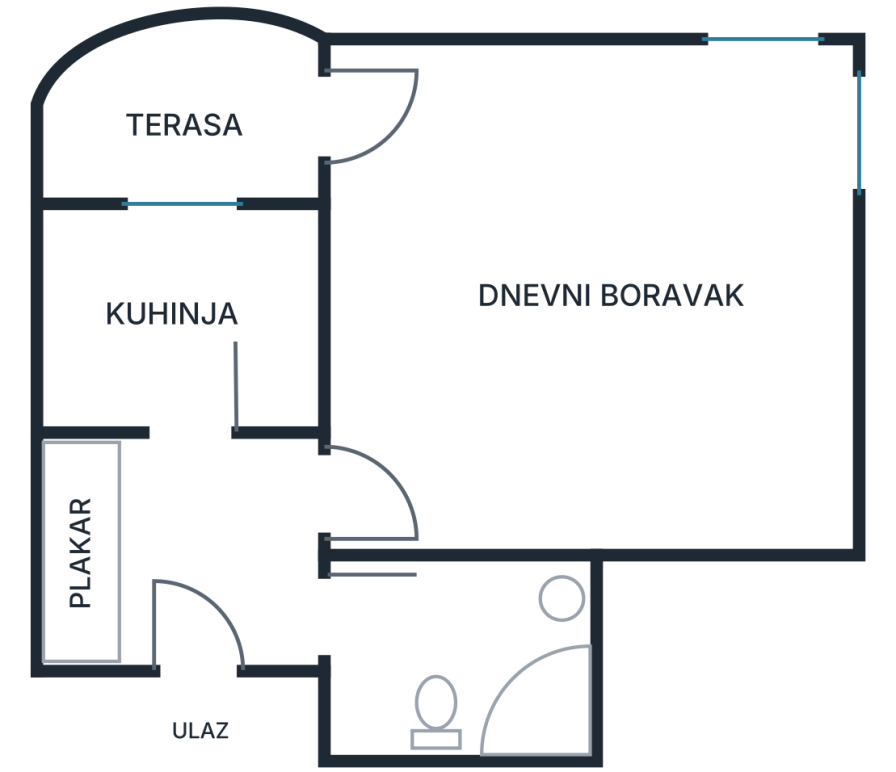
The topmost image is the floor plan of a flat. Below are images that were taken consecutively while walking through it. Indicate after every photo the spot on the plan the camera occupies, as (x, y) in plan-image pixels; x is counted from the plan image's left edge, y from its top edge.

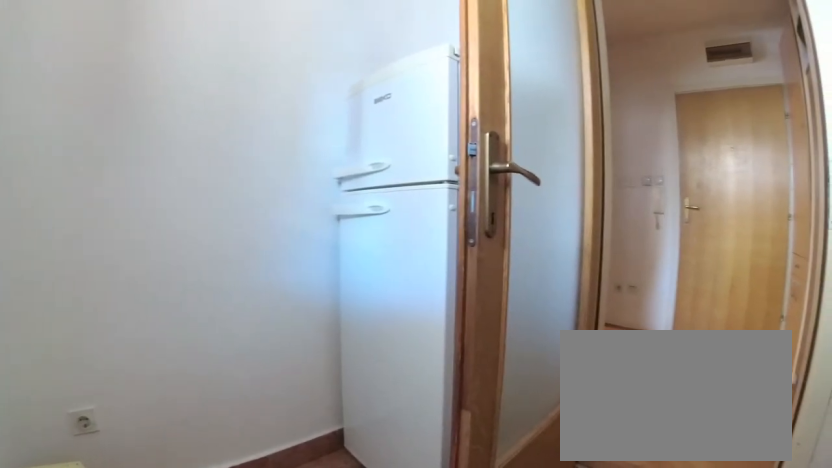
(183, 261)
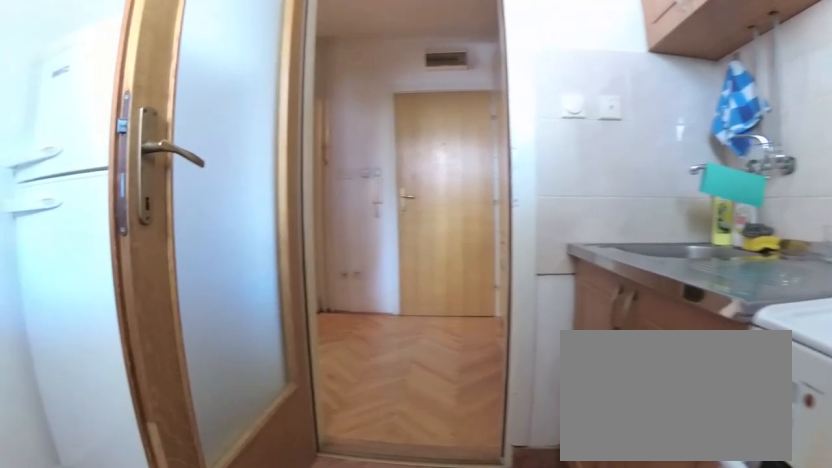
(202, 268)
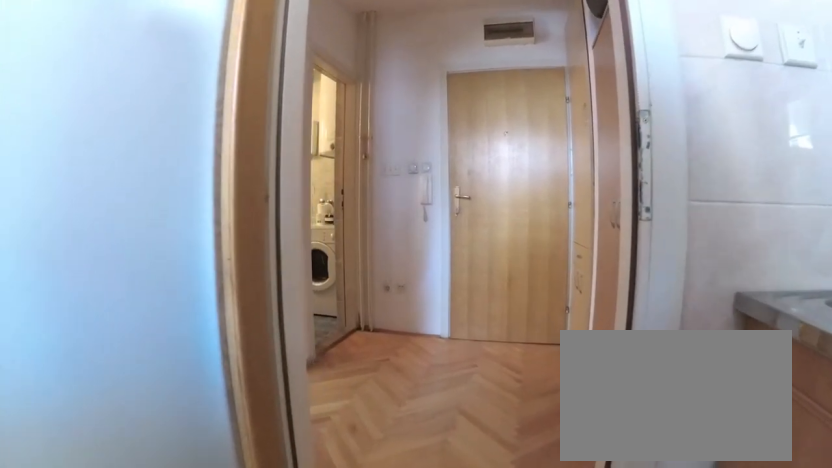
(200, 326)
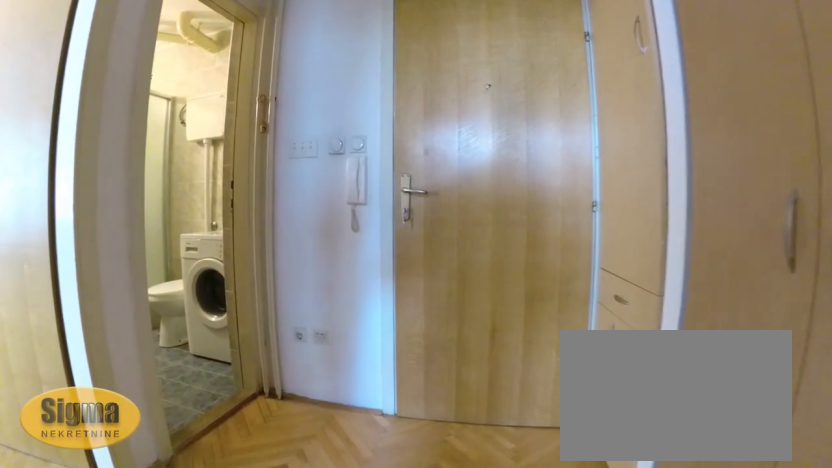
(201, 449)
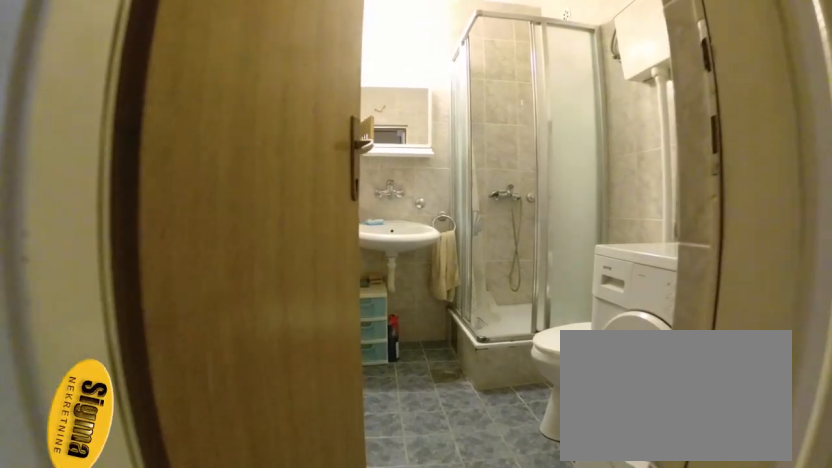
(249, 607)
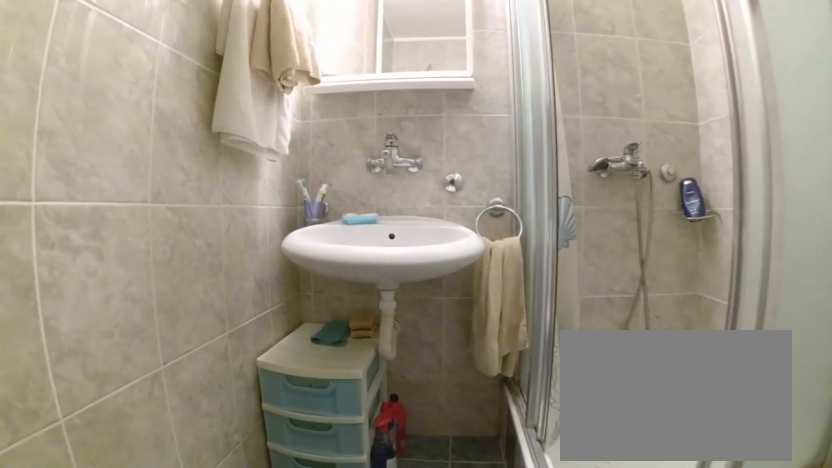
(428, 605)
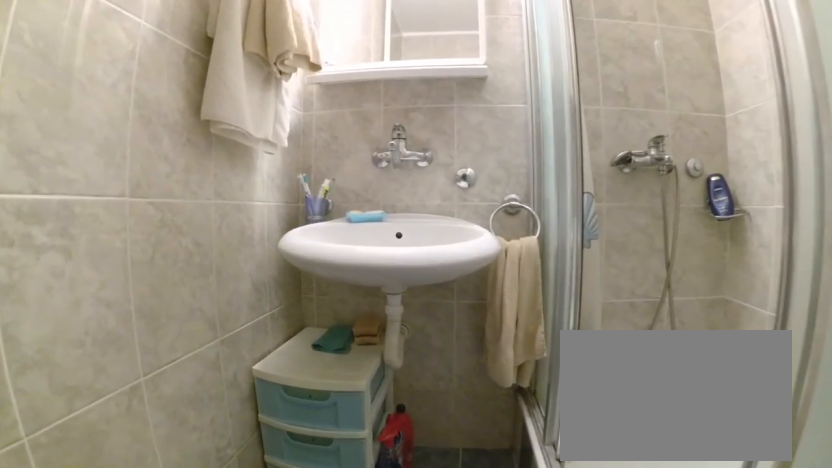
(441, 605)
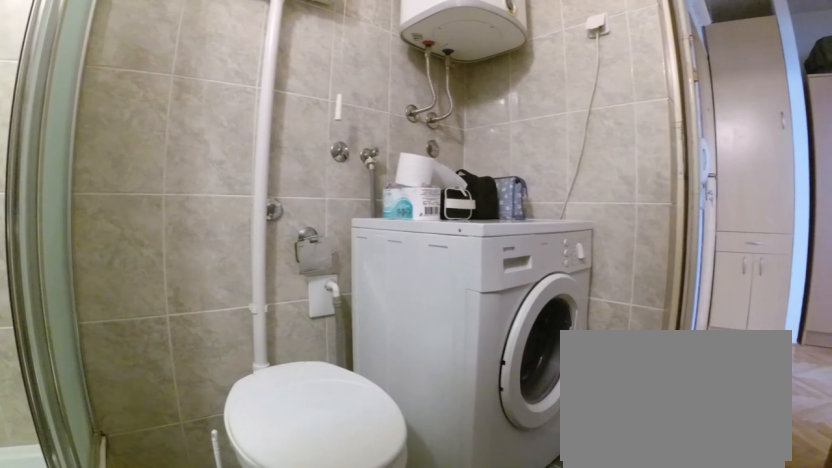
(567, 583)
